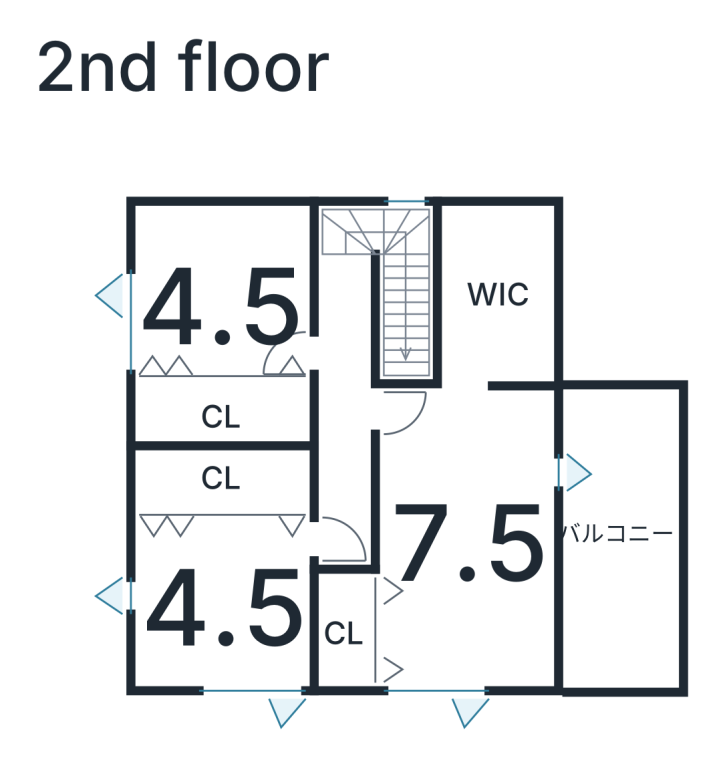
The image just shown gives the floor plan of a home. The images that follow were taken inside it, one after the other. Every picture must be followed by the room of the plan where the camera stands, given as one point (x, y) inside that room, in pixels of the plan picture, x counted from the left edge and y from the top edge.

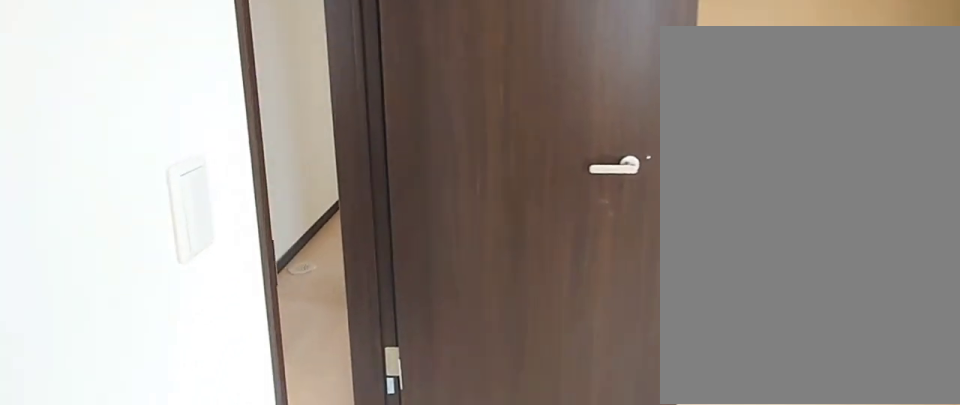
(229, 308)
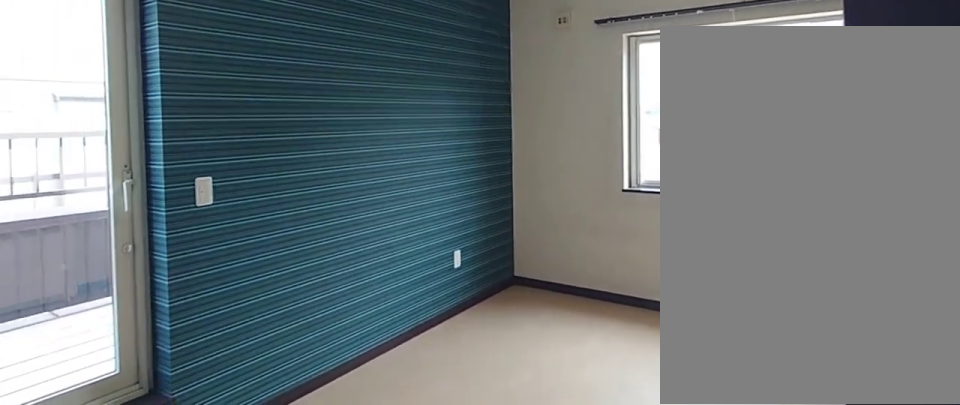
(462, 542)
